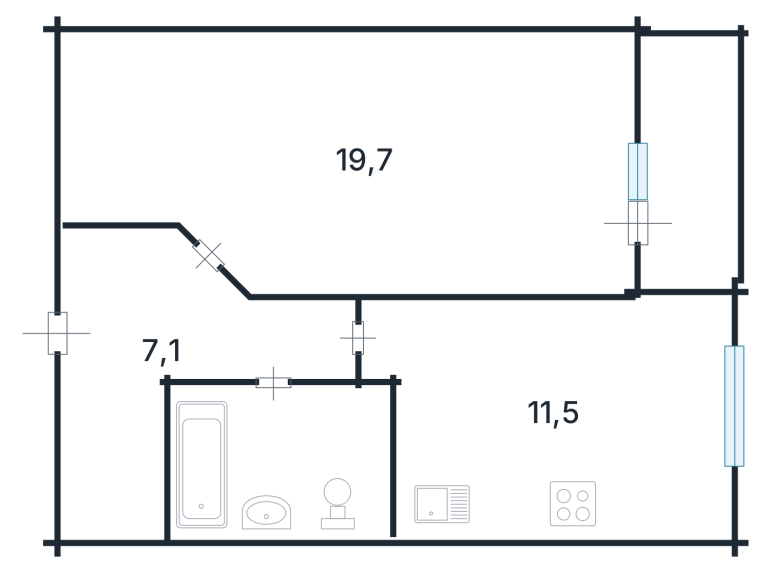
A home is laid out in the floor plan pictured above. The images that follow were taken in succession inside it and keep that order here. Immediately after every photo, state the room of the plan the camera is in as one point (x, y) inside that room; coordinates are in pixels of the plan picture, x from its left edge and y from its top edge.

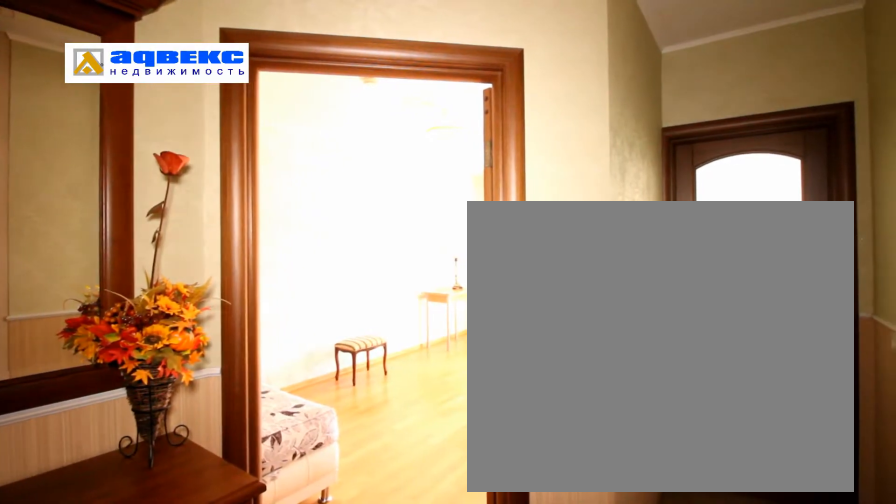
(225, 368)
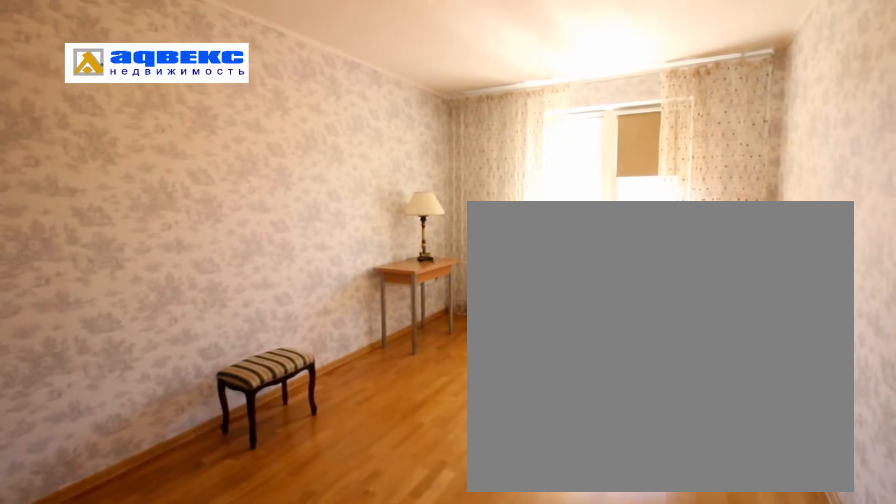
(416, 195)
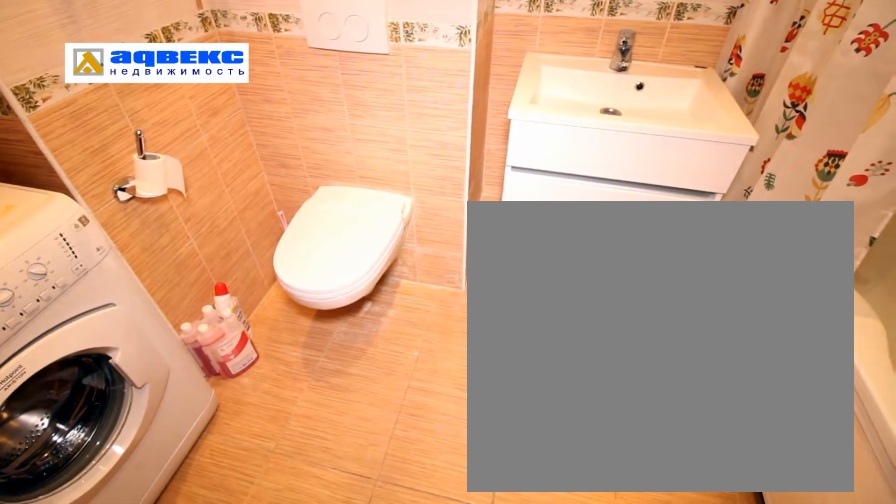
(274, 506)
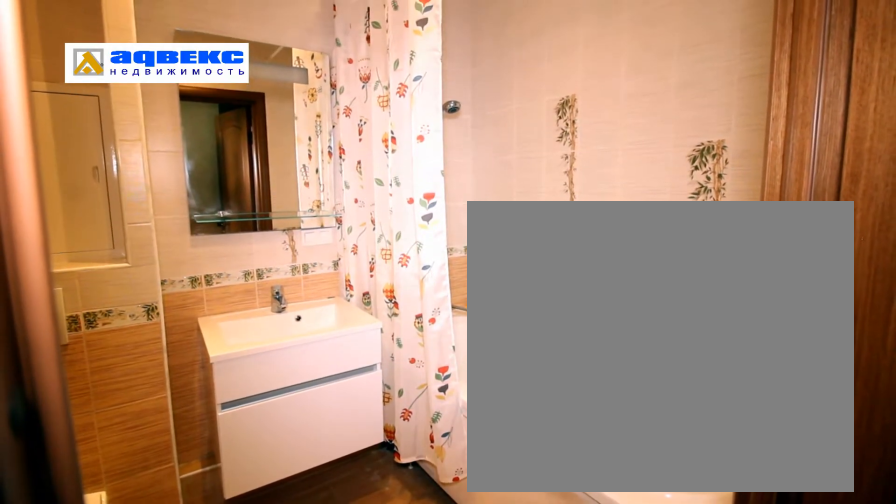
(273, 506)
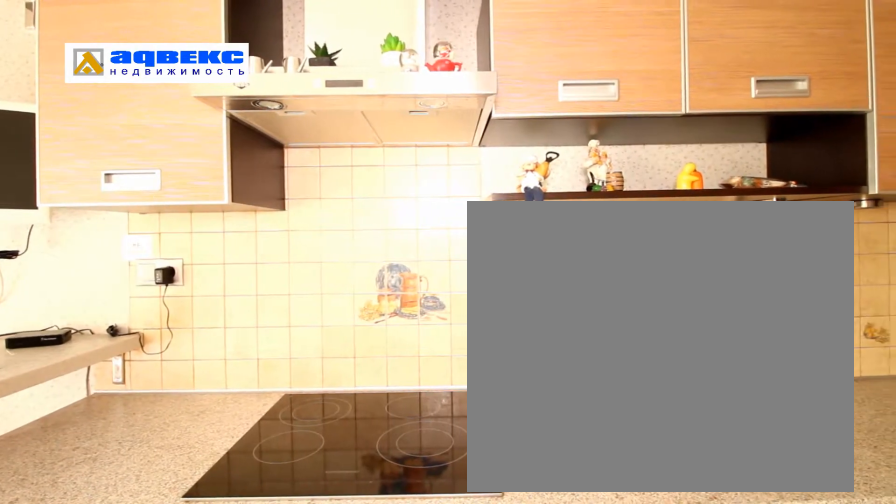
(503, 445)
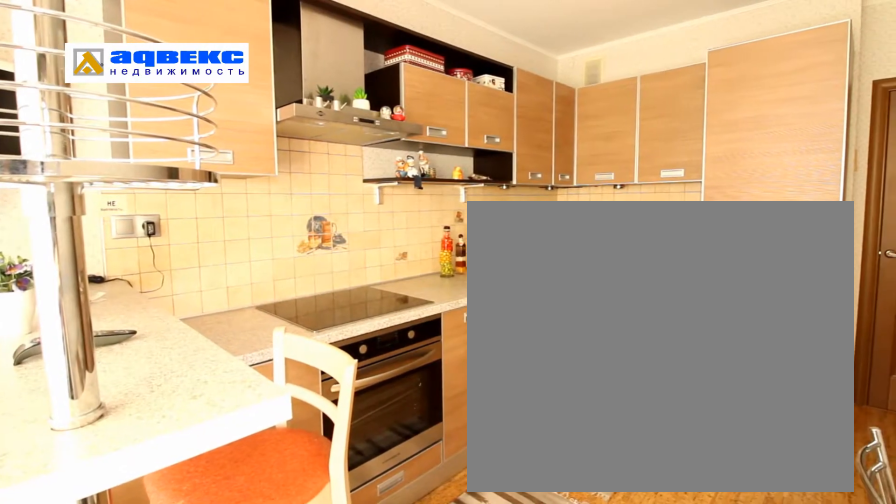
(503, 445)
